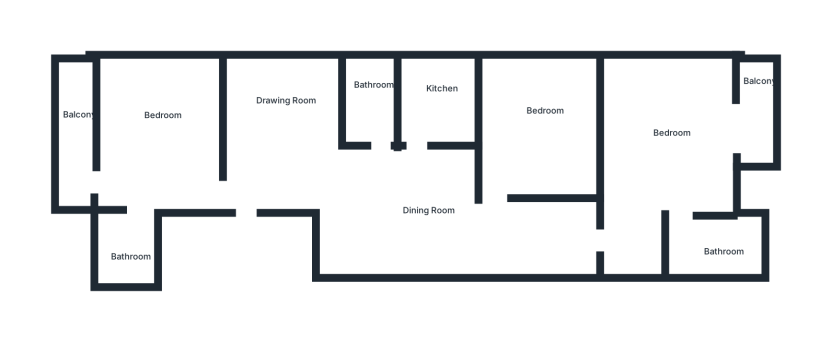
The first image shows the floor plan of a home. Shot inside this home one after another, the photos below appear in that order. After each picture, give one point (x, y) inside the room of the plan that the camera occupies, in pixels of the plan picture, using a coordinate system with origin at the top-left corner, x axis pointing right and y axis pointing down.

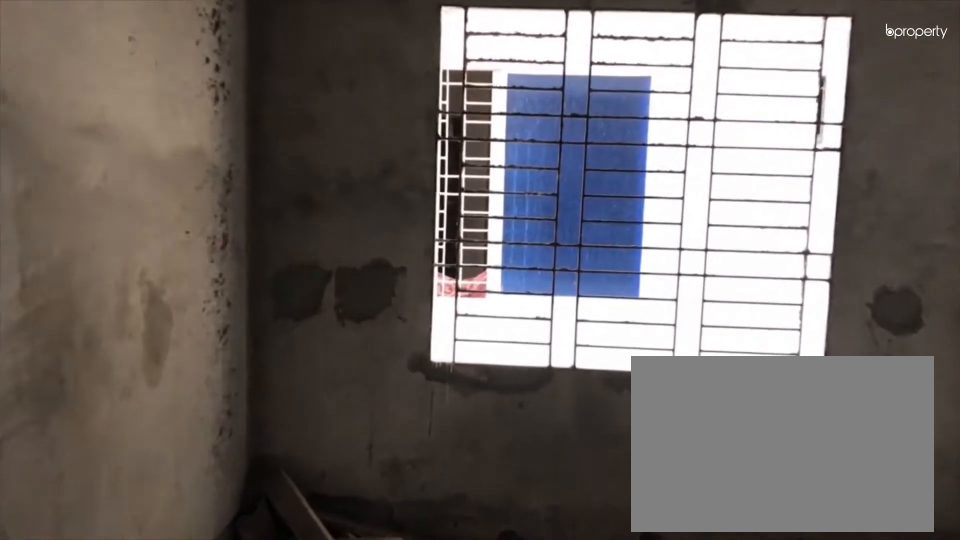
(290, 147)
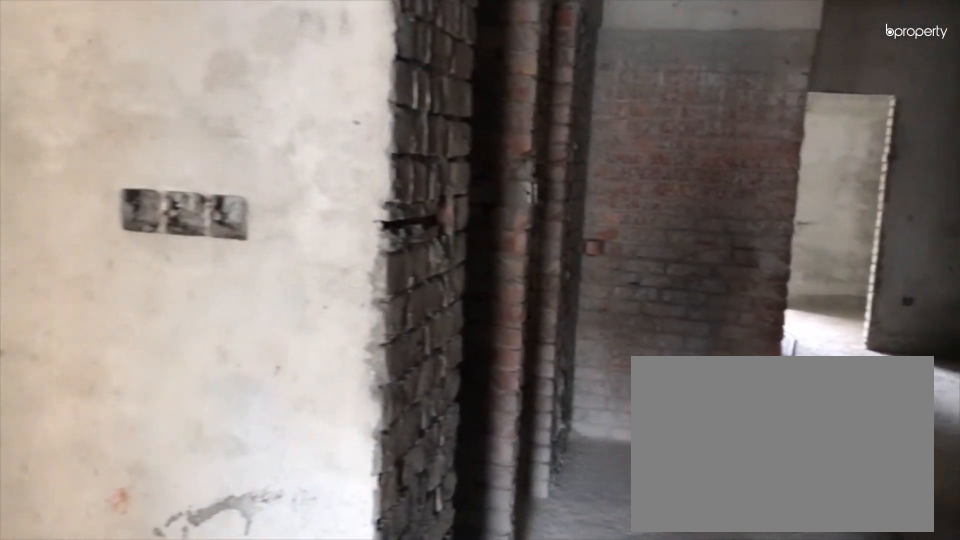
(290, 147)
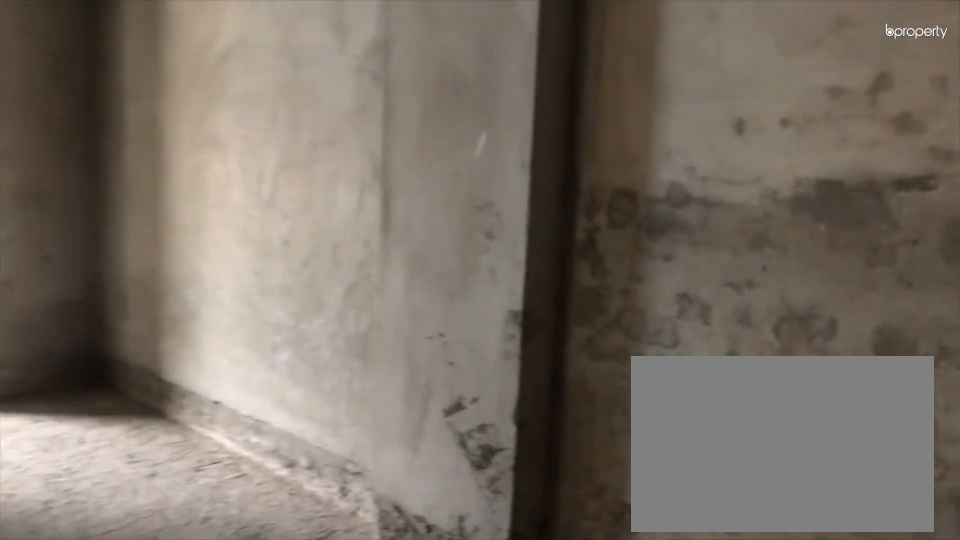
(403, 186)
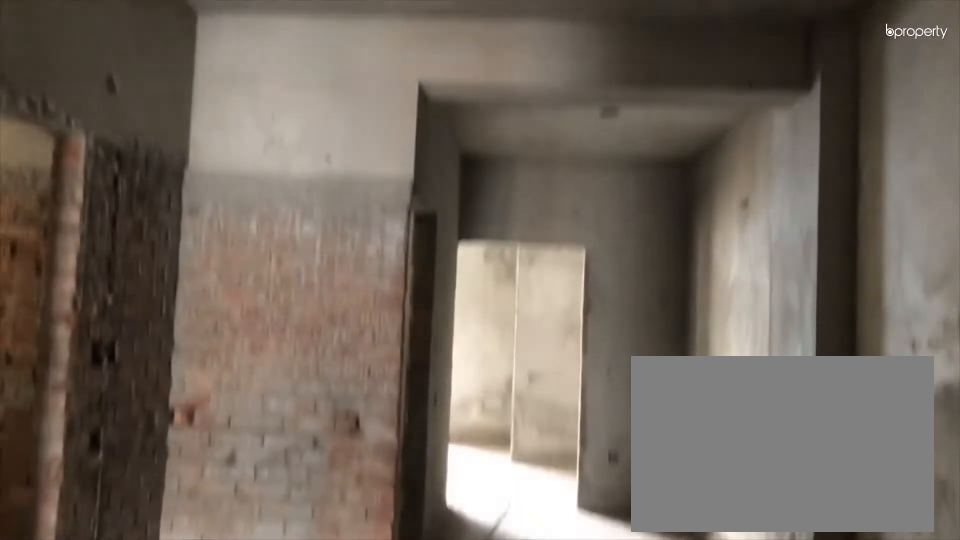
(403, 186)
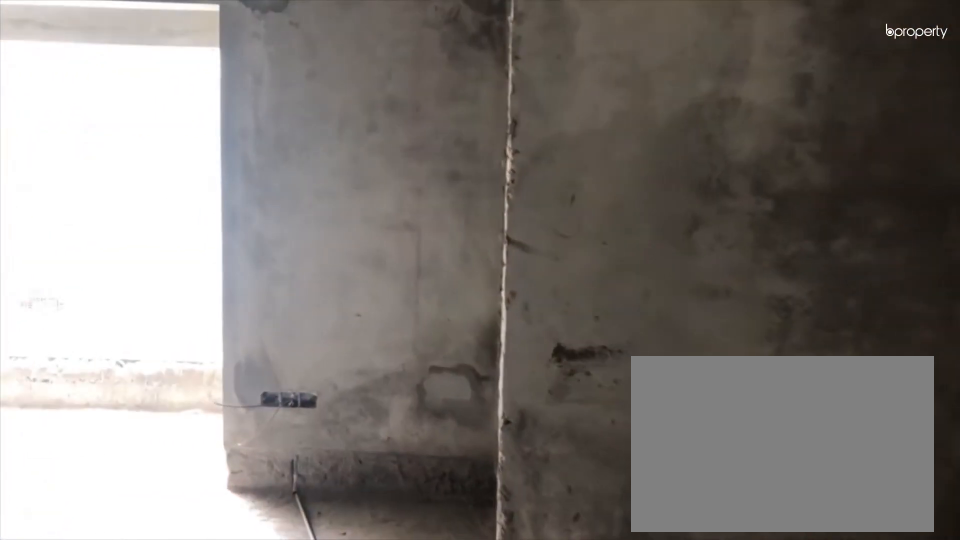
(636, 213)
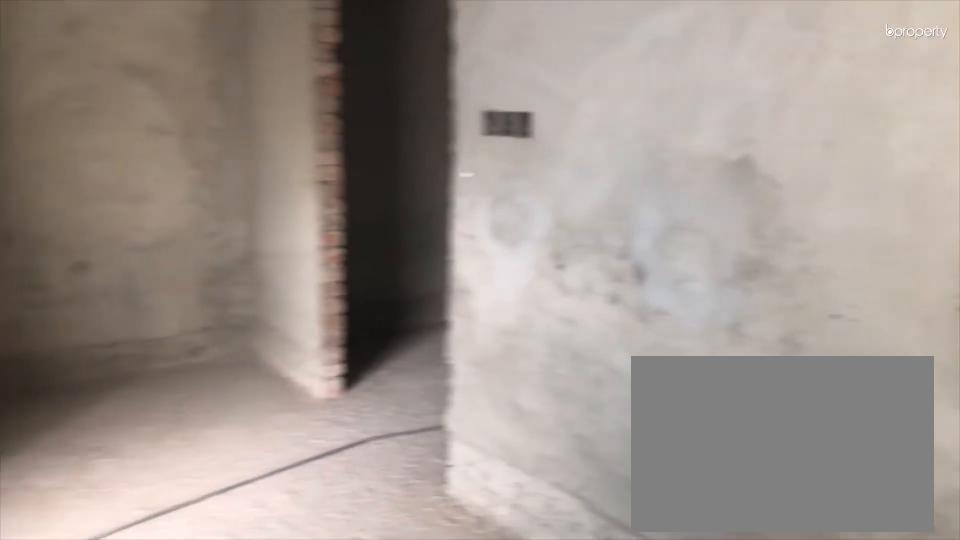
(660, 120)
